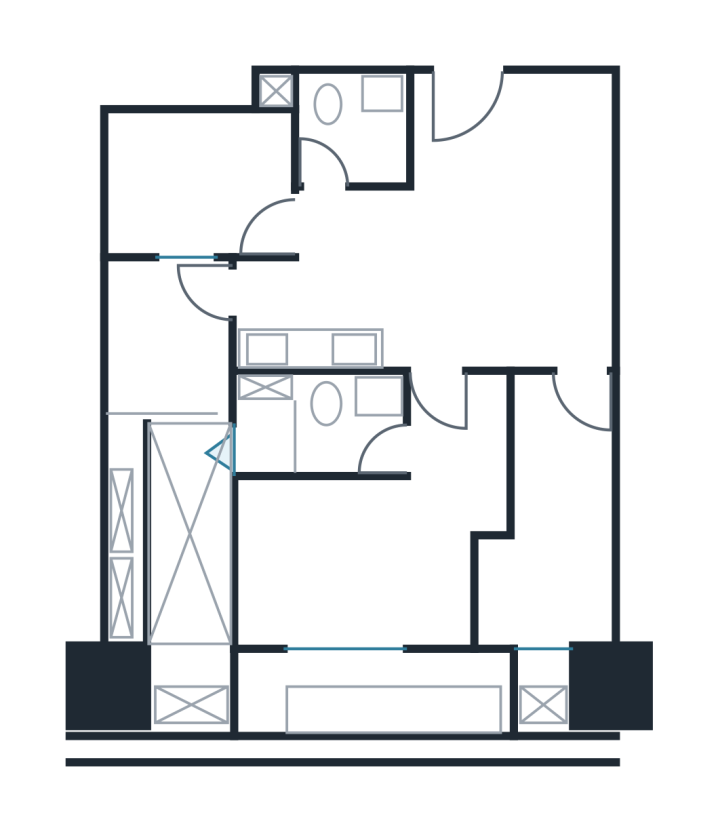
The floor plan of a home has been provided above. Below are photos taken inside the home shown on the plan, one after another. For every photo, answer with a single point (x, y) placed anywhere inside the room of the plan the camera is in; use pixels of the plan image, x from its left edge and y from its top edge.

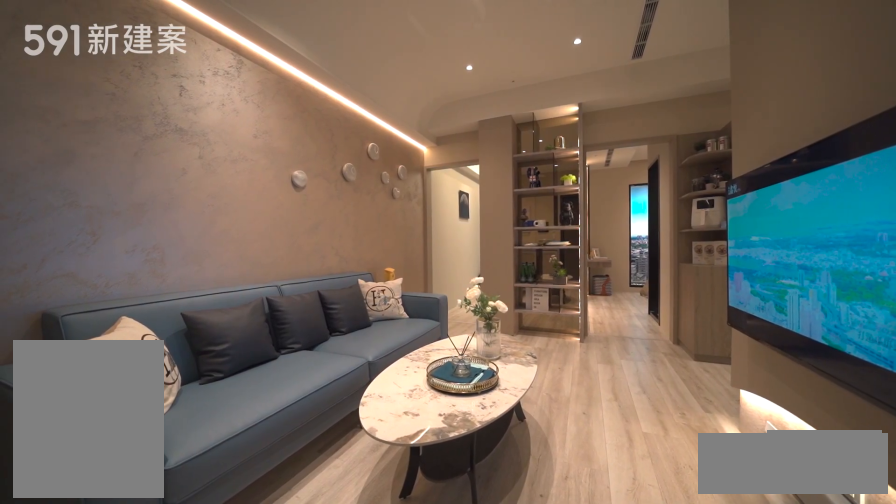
(511, 197)
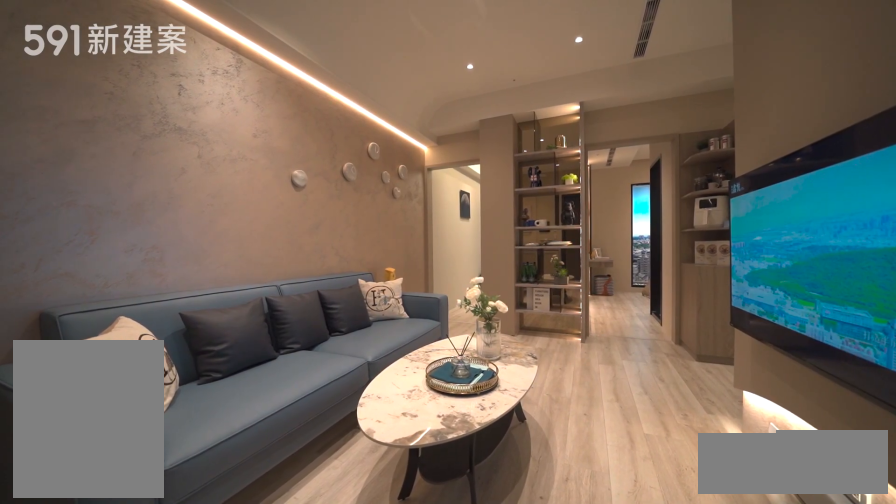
(511, 197)
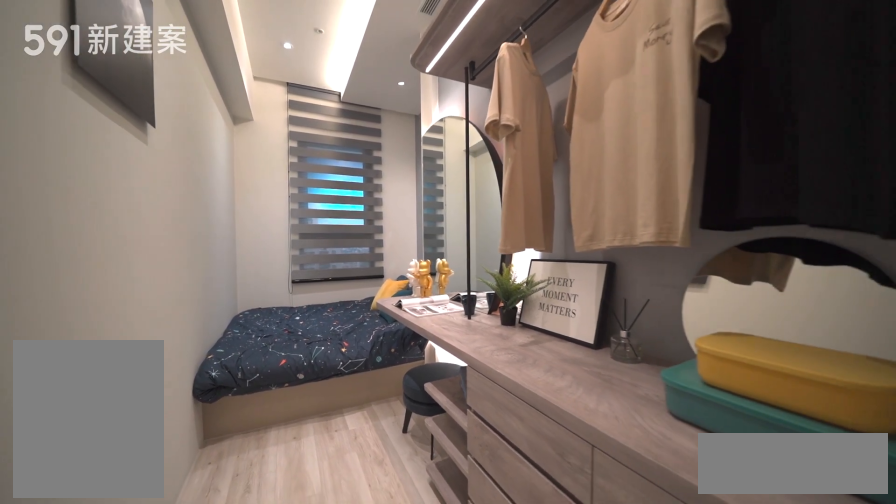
(554, 518)
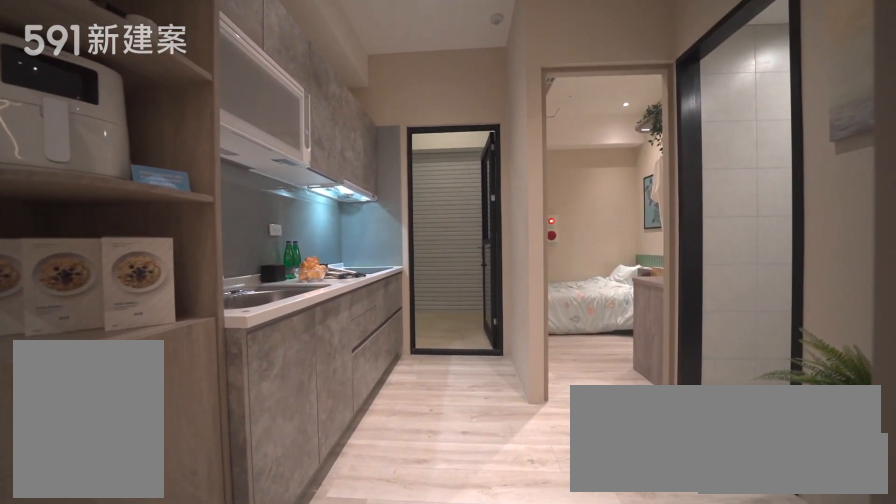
(331, 290)
